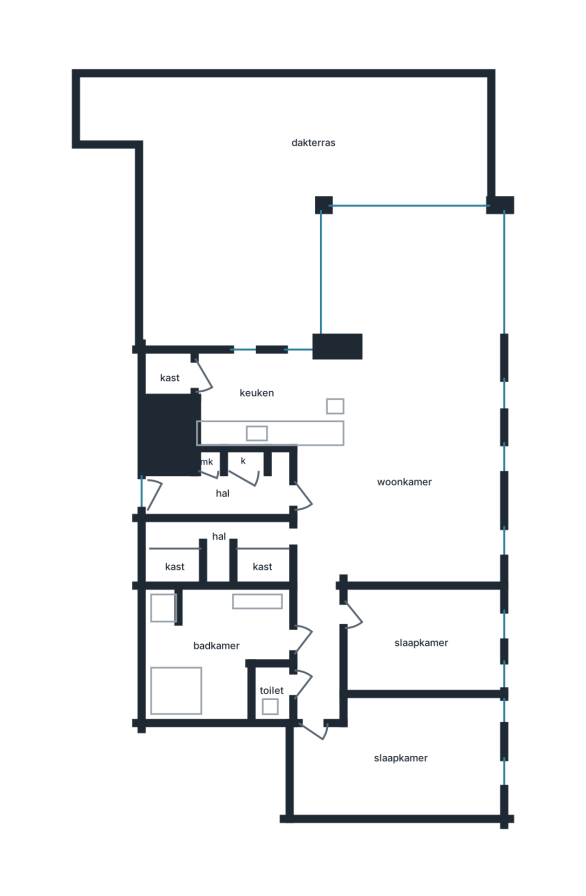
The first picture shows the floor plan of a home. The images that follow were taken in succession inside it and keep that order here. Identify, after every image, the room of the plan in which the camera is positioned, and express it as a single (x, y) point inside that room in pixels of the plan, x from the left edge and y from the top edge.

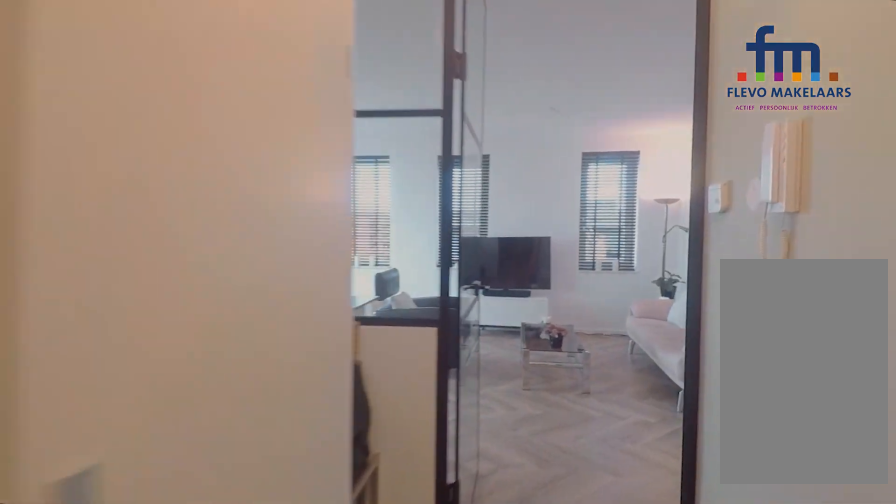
(222, 492)
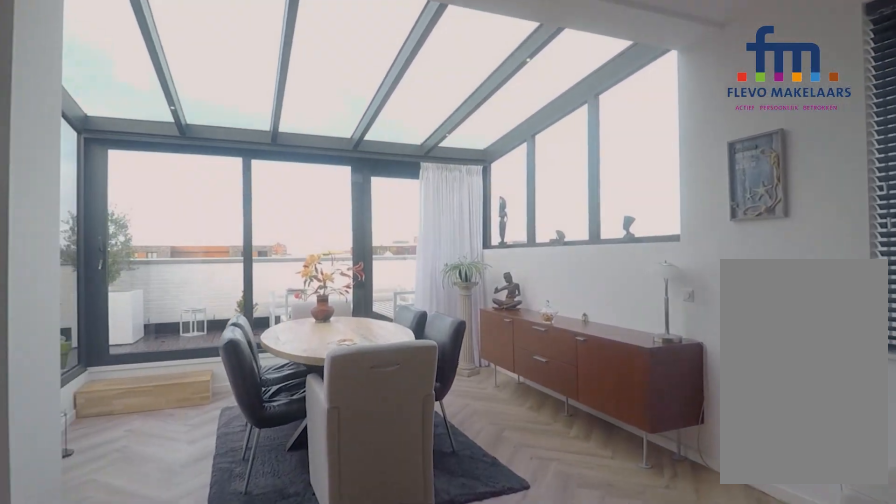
(401, 414)
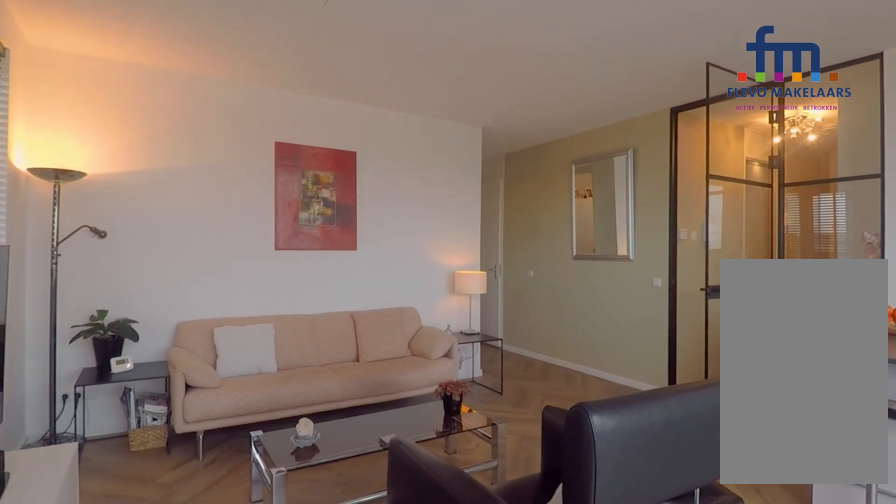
(401, 414)
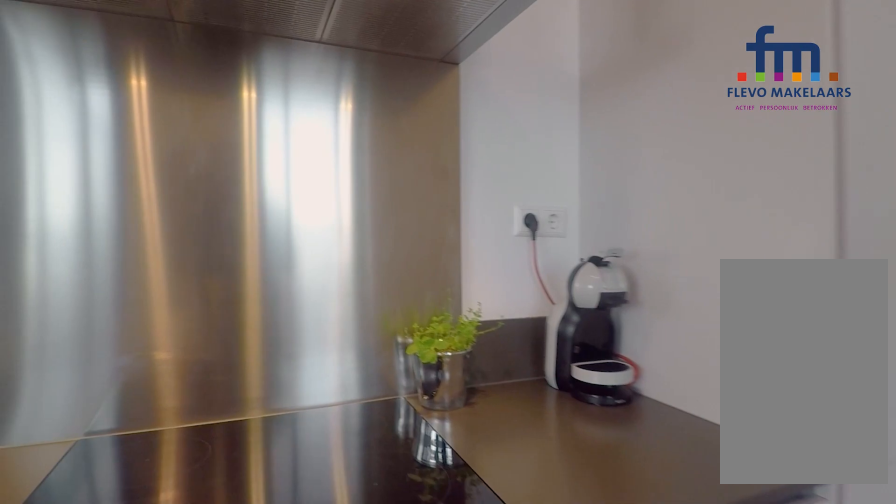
(277, 401)
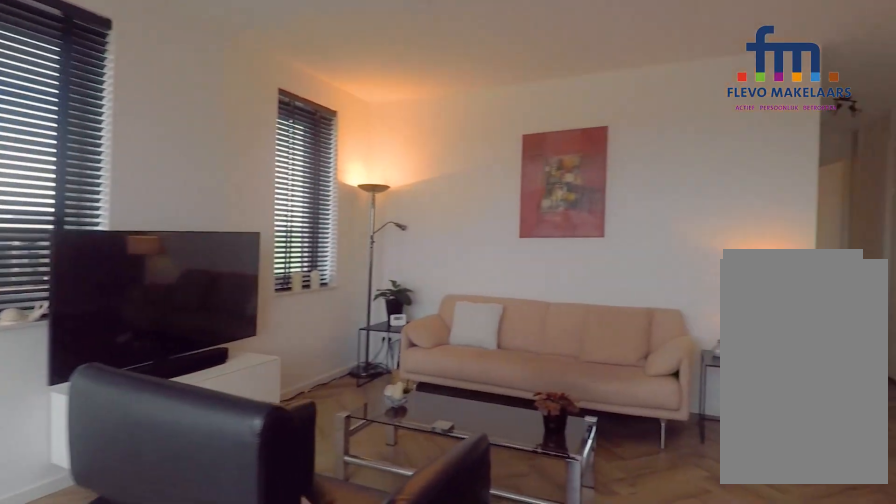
(405, 423)
